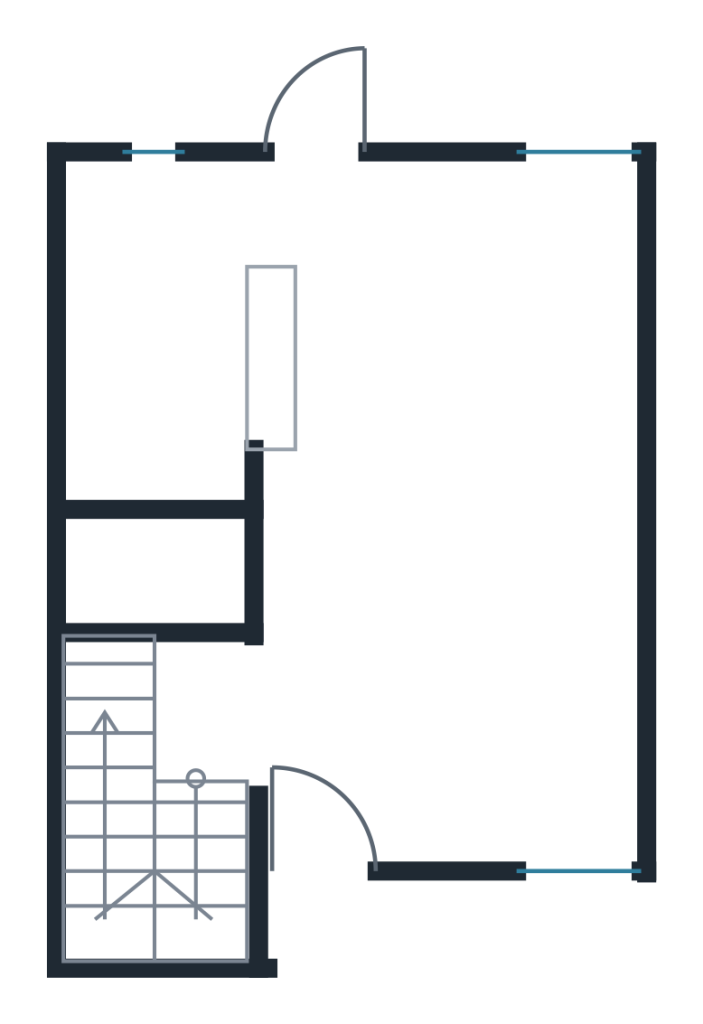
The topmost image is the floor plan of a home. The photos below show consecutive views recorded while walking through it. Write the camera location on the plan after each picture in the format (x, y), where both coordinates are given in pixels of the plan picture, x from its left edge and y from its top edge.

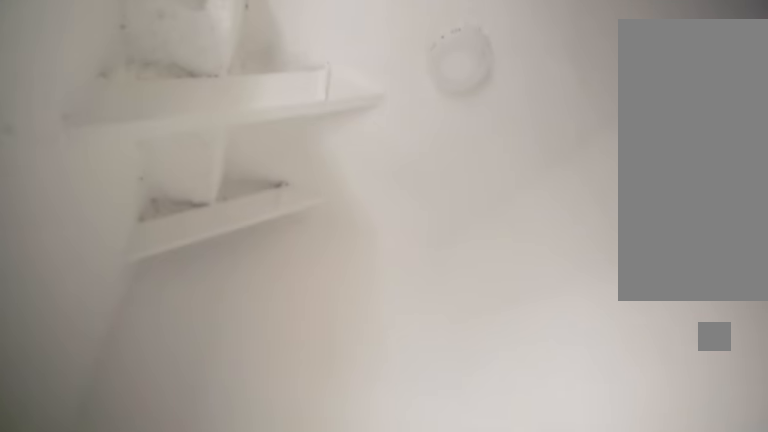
(253, 707)
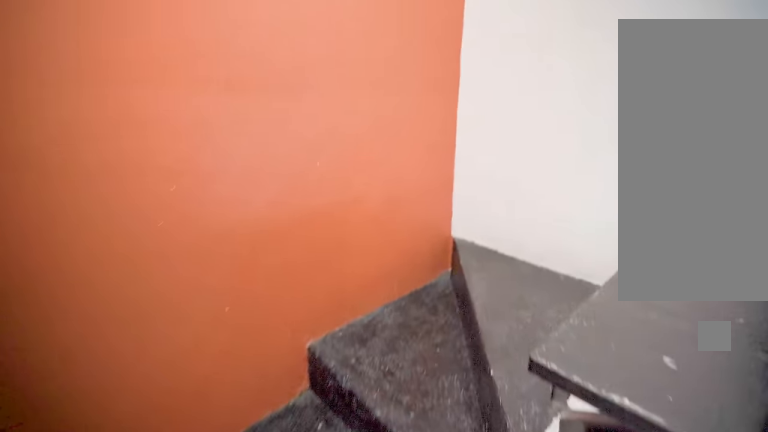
(252, 705)
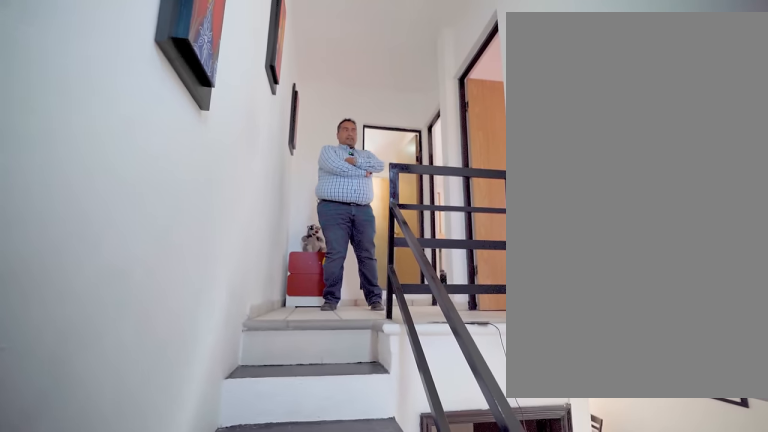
(123, 889)
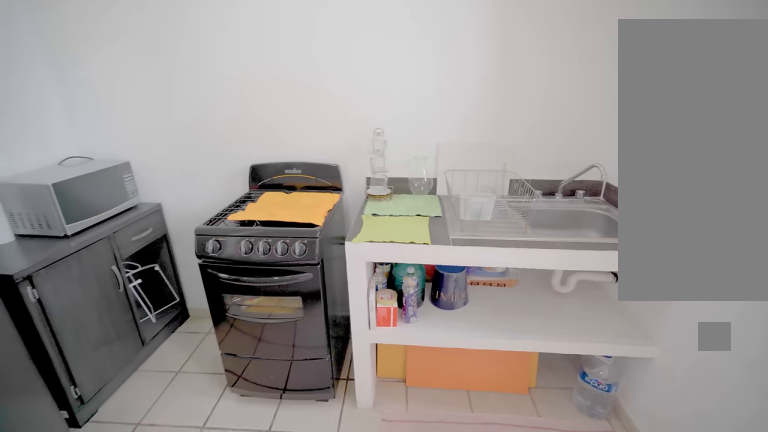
(314, 232)
